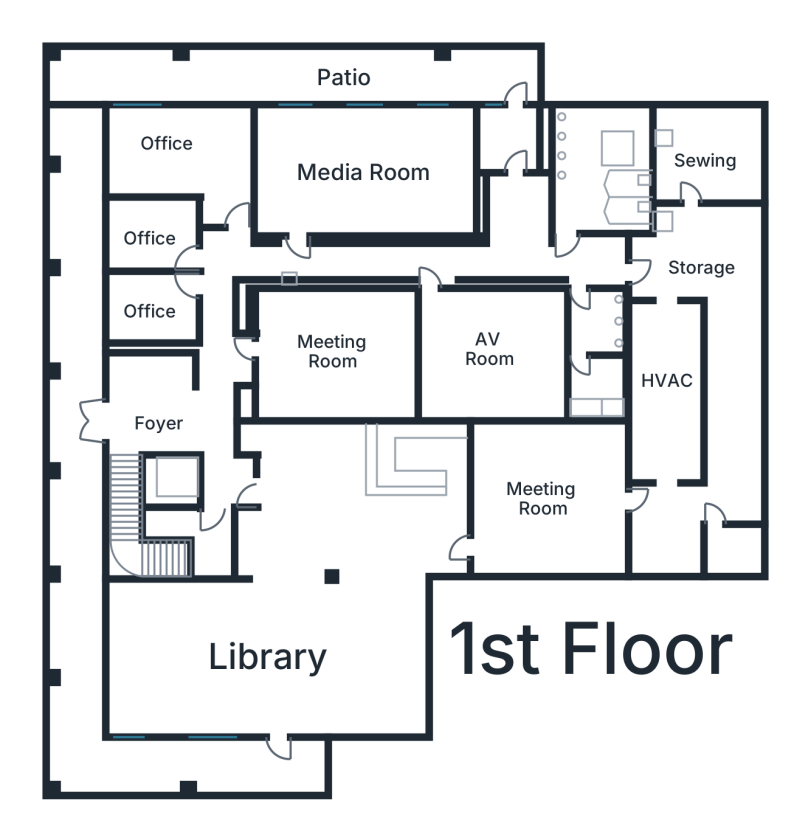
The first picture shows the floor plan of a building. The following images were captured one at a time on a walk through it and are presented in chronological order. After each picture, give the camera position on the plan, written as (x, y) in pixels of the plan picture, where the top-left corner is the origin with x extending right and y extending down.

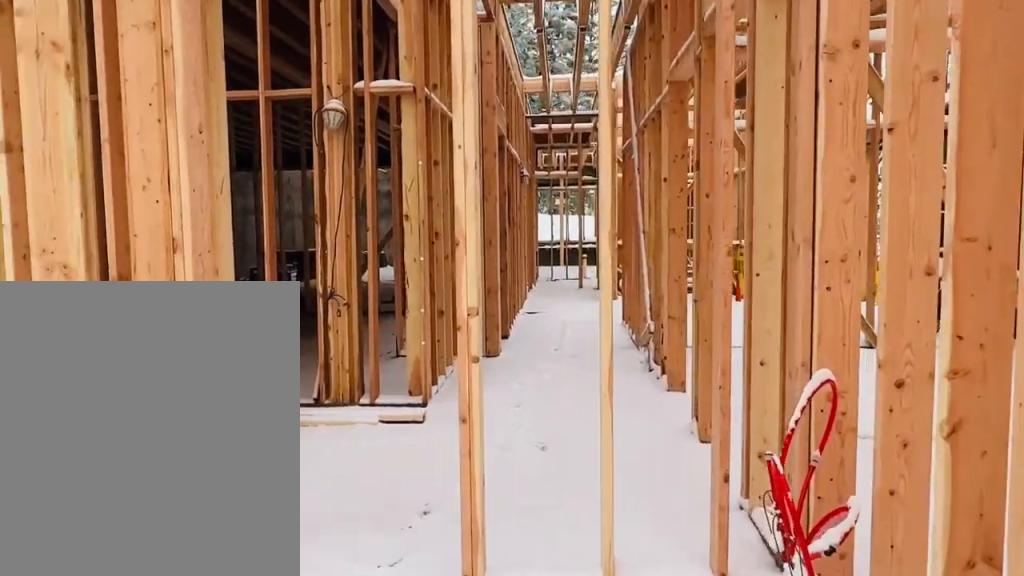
(193, 145)
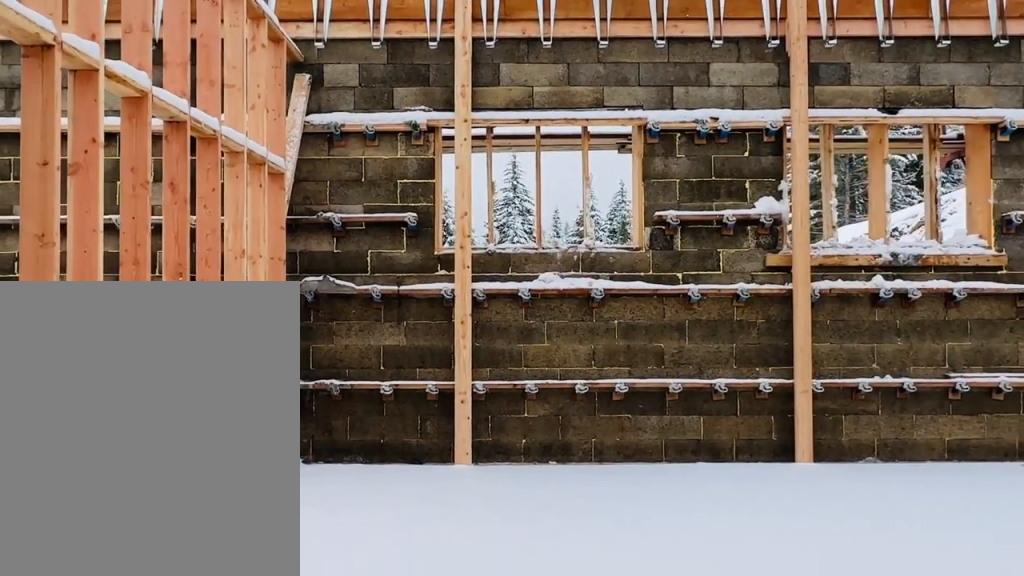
(291, 239)
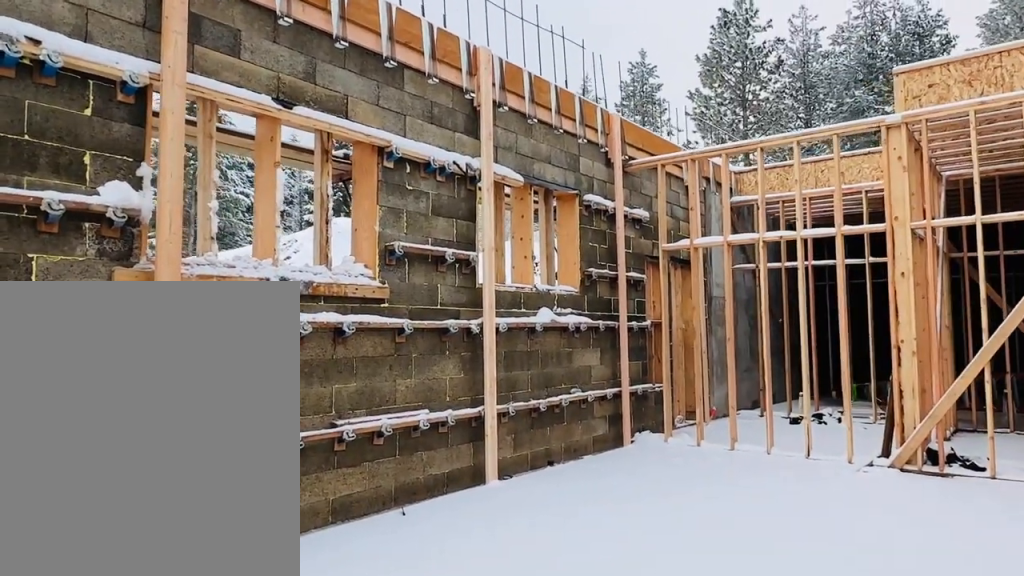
(316, 174)
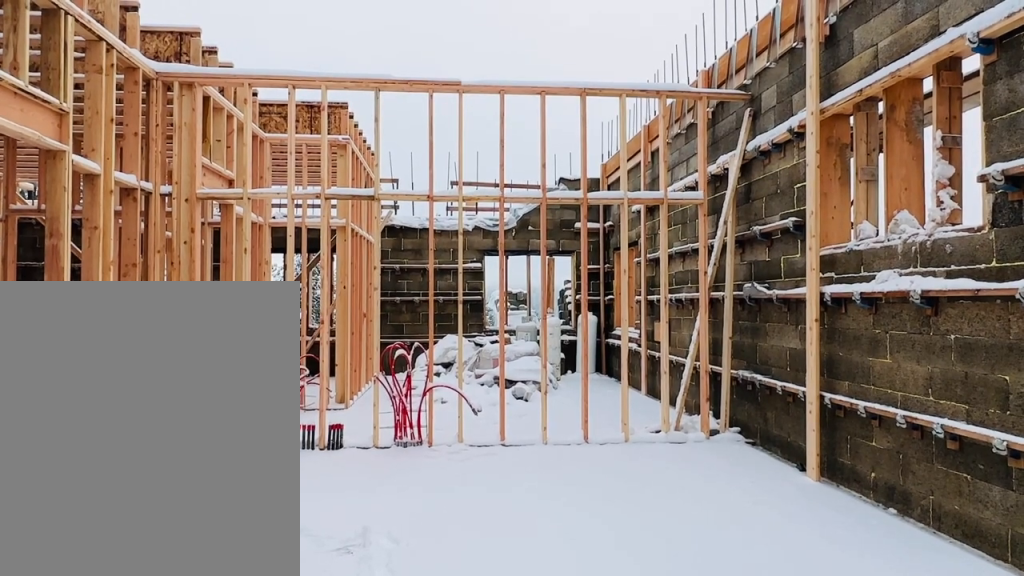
(453, 167)
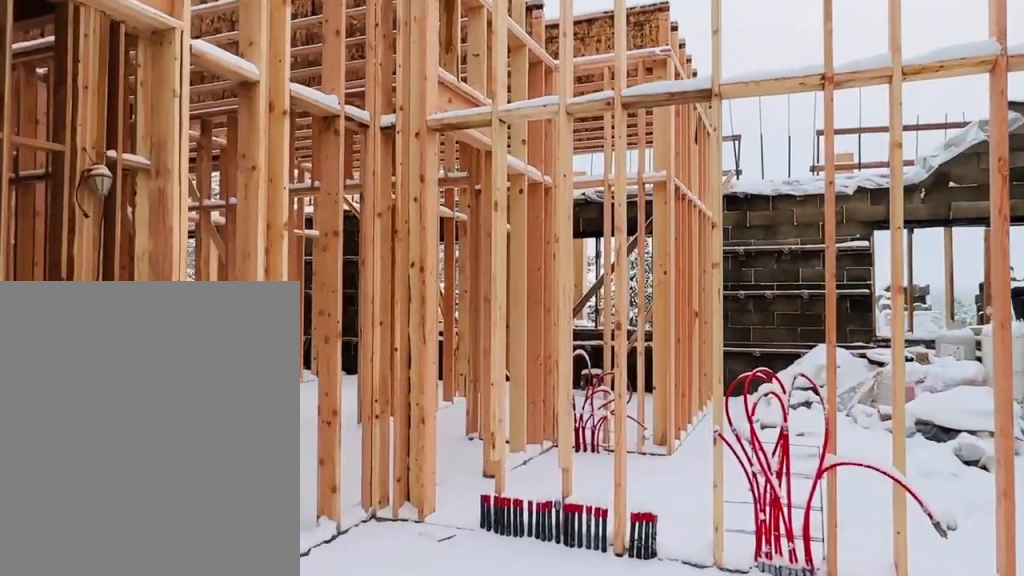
(367, 174)
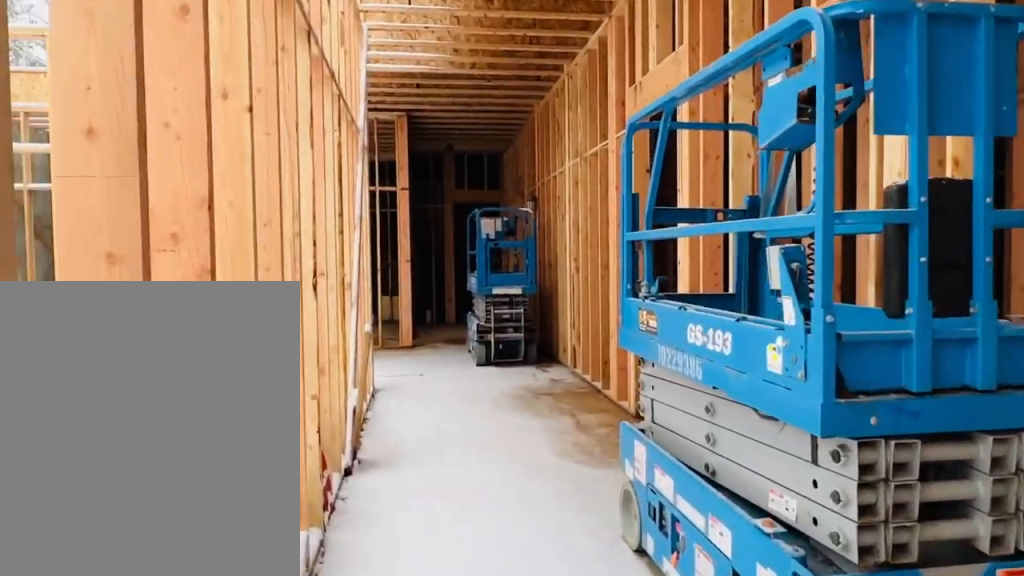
(296, 240)
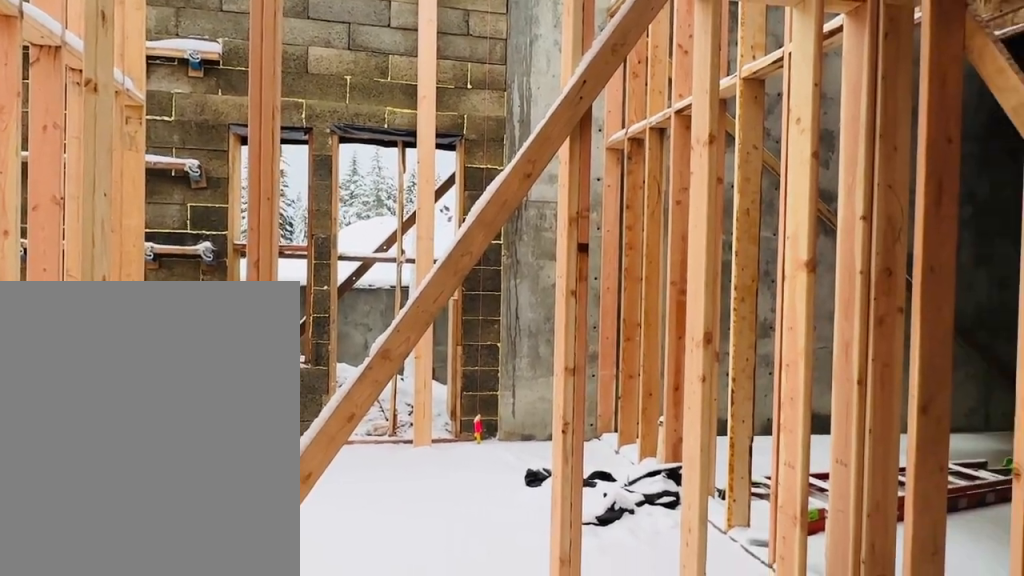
(514, 225)
